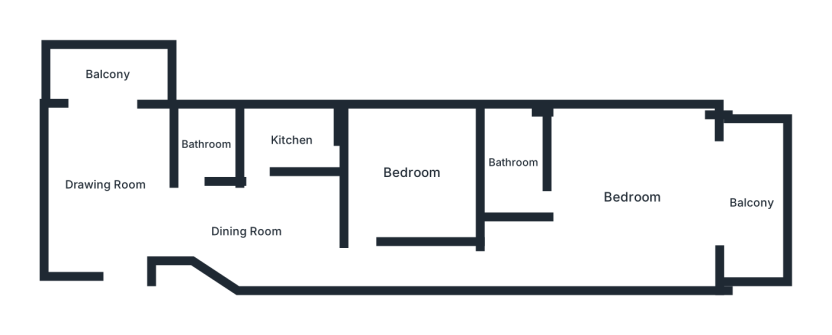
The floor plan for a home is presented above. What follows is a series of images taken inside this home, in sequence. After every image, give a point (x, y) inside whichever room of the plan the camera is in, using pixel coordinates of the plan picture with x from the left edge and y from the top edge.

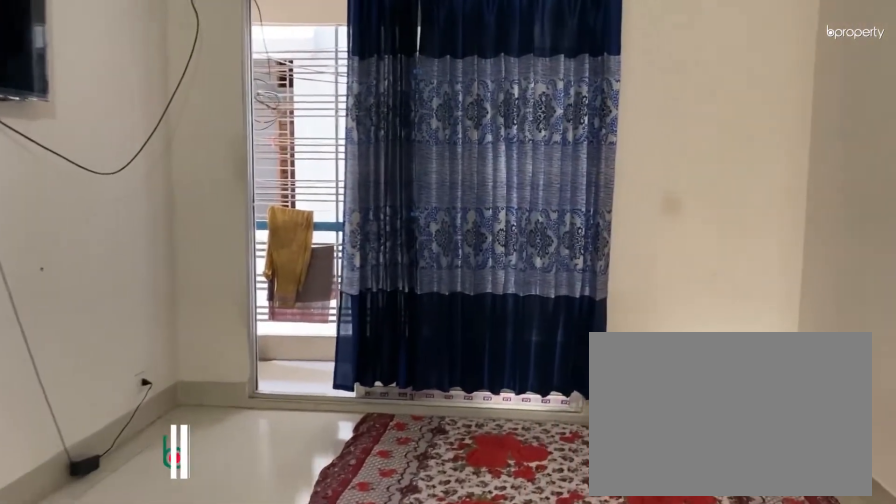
(104, 185)
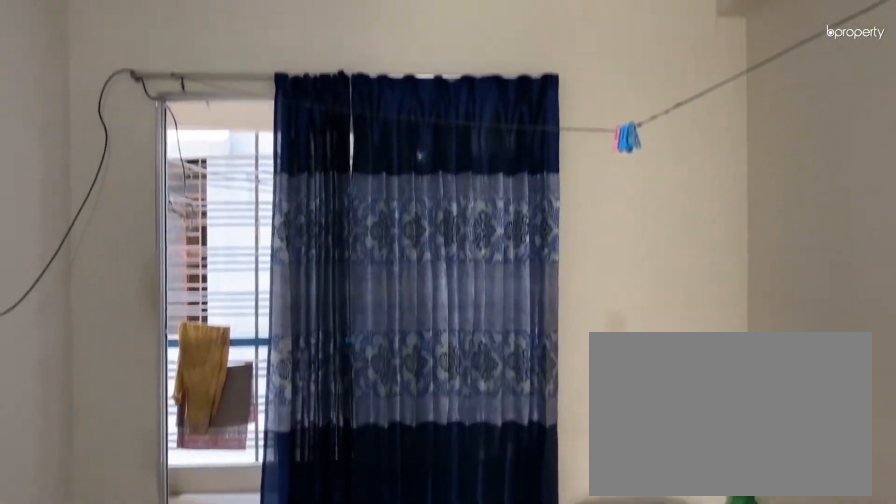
(103, 185)
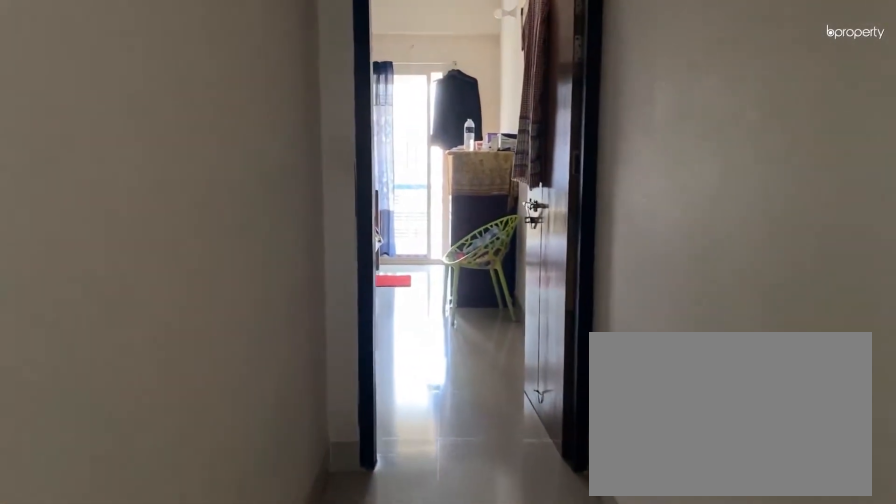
(245, 229)
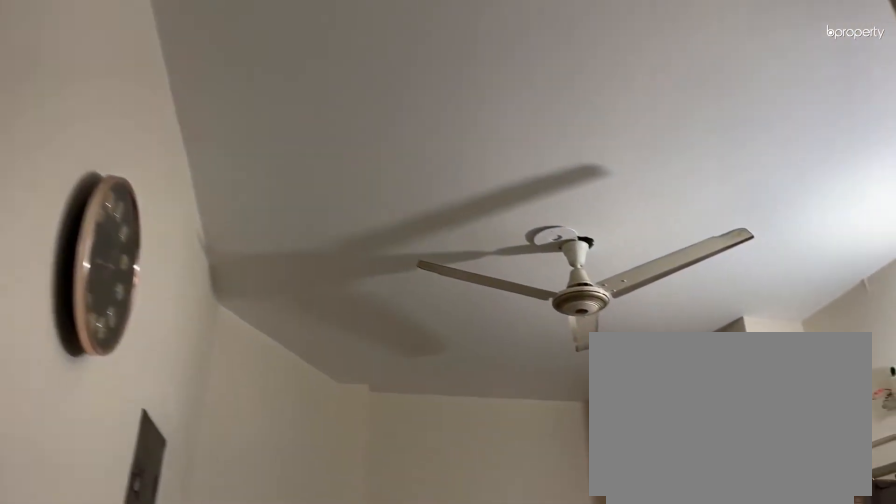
(245, 229)
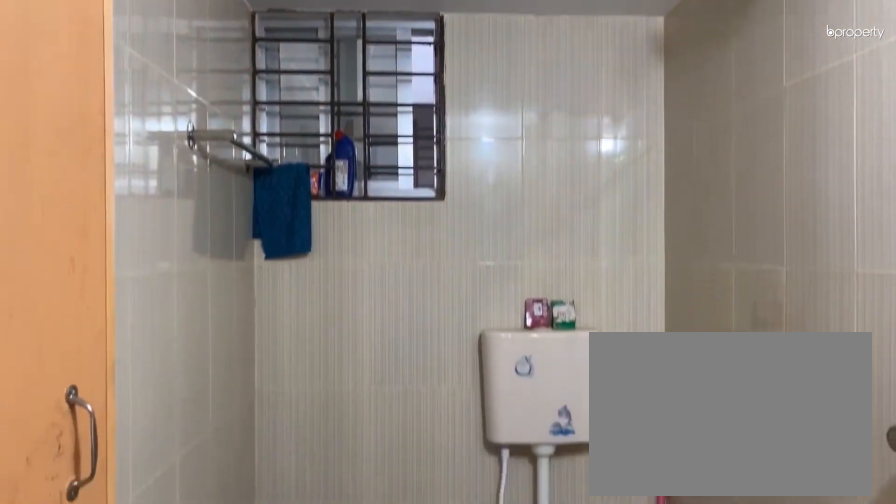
(205, 144)
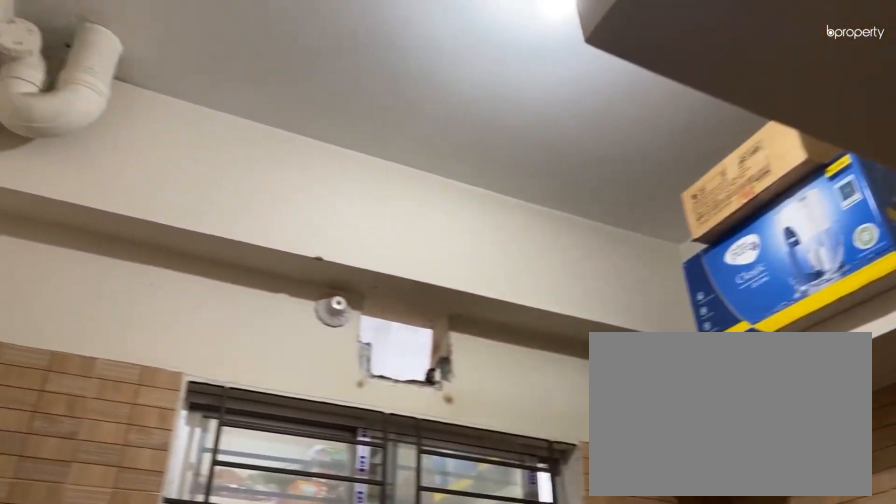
(293, 136)
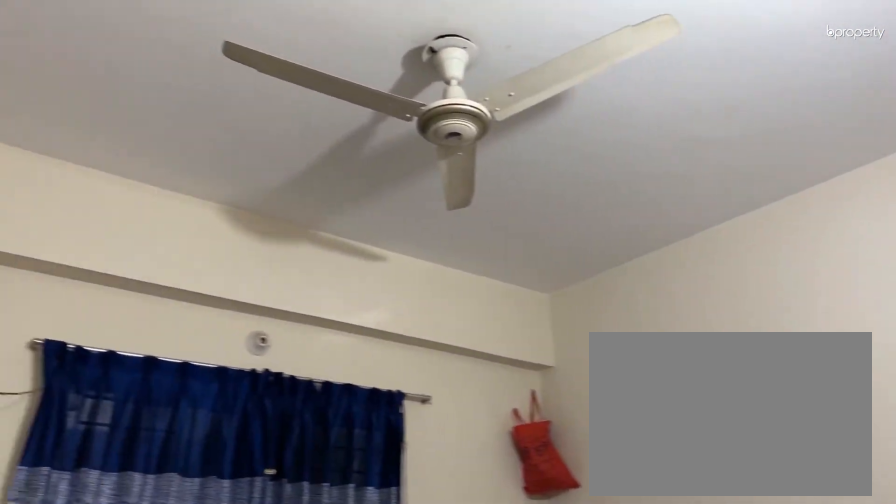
(410, 173)
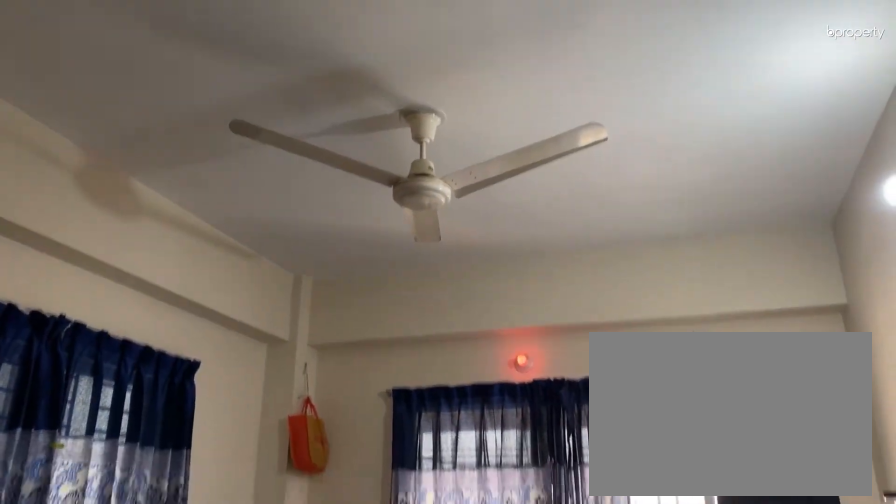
(632, 195)
